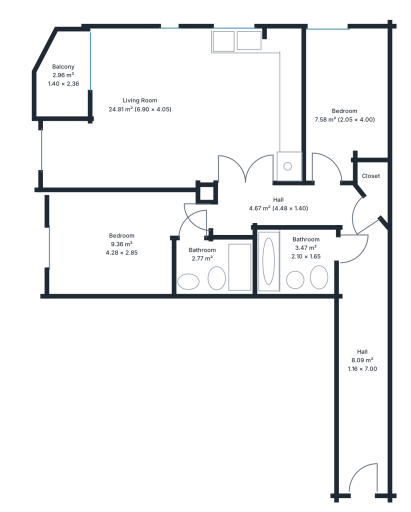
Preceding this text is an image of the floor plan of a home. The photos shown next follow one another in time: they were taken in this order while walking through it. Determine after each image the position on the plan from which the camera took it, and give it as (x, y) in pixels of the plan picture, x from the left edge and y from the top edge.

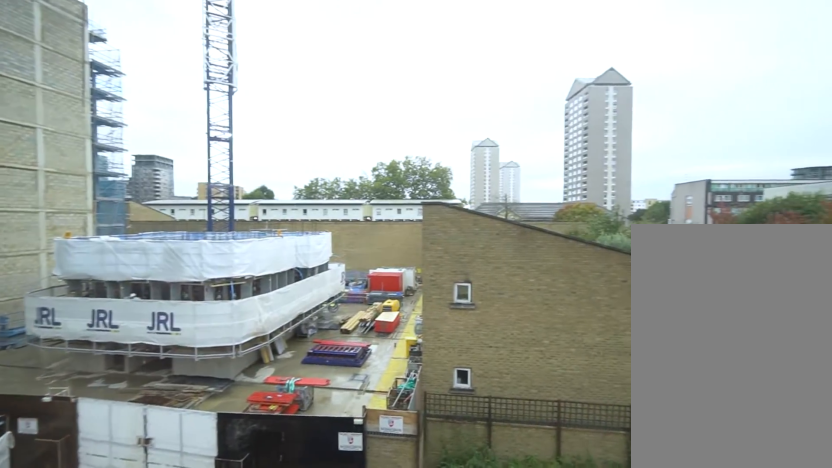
(331, 41)
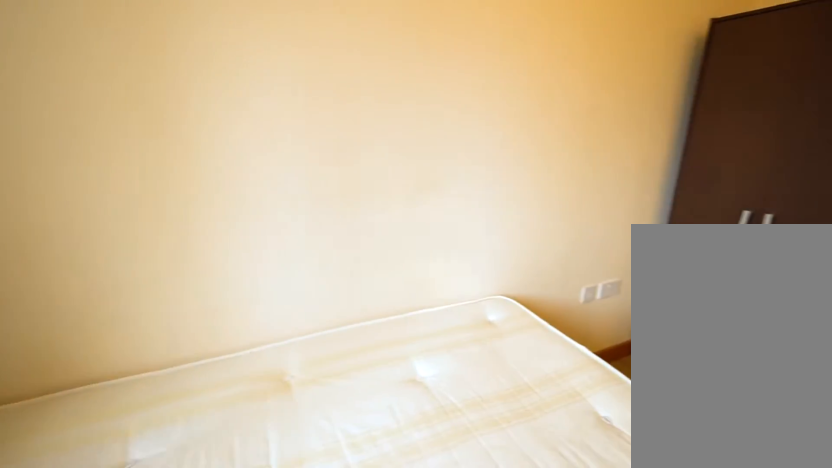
(331, 56)
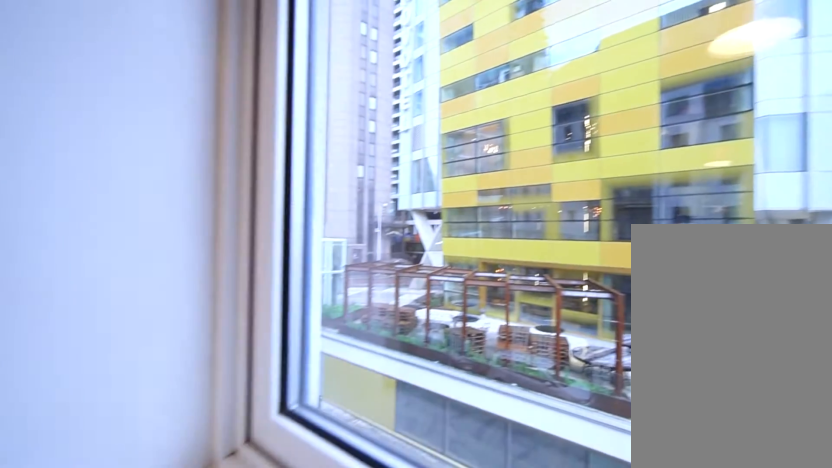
(64, 223)
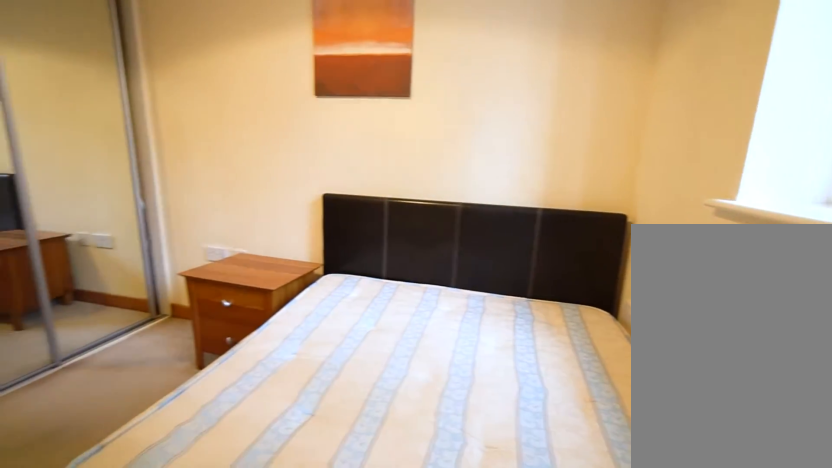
(73, 210)
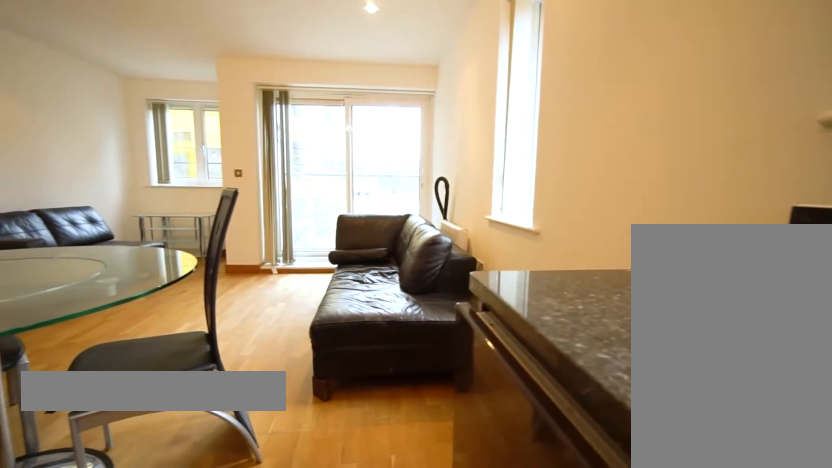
(240, 55)
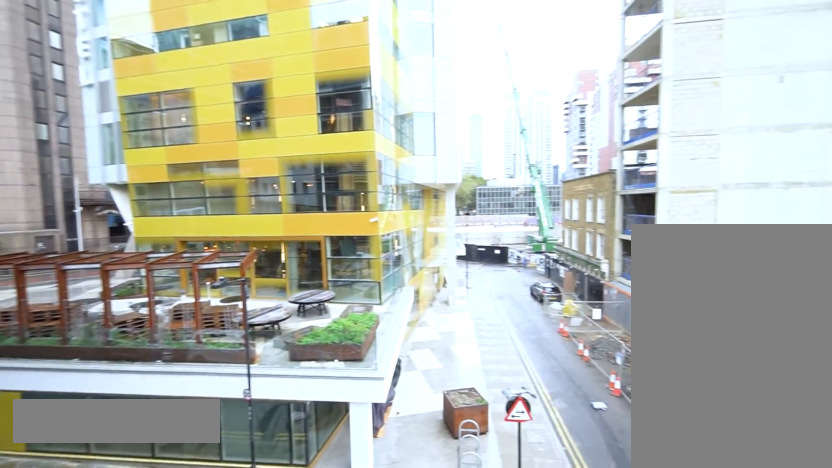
(63, 69)
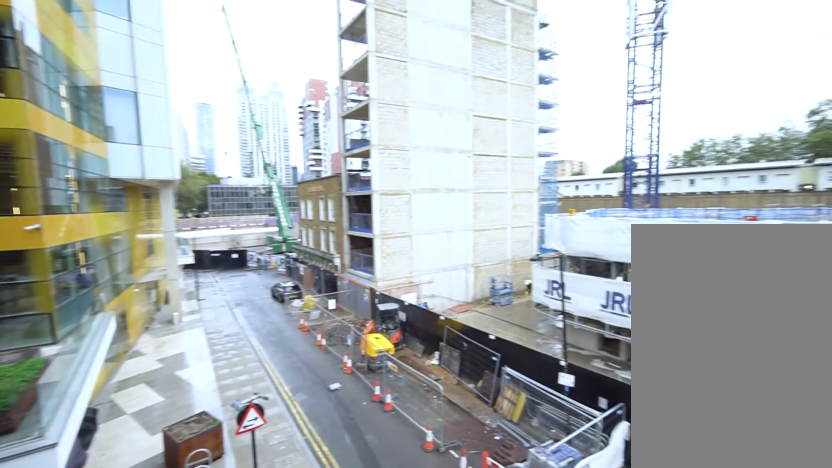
(63, 69)
